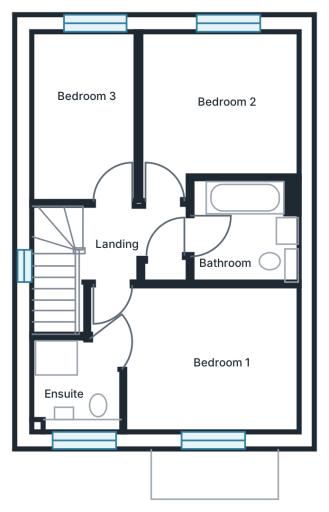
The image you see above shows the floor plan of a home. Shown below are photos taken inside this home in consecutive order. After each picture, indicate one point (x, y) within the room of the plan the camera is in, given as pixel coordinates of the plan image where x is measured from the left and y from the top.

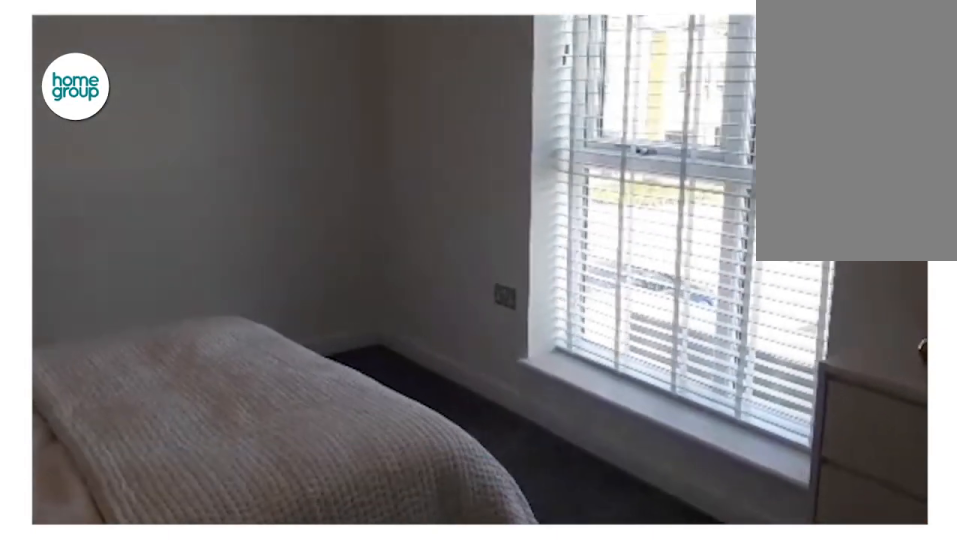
(198, 362)
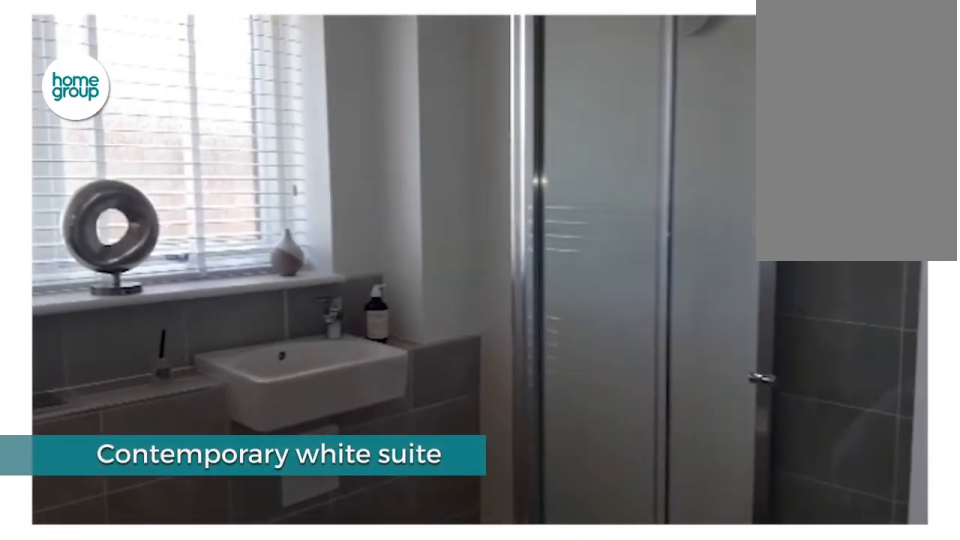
(76, 386)
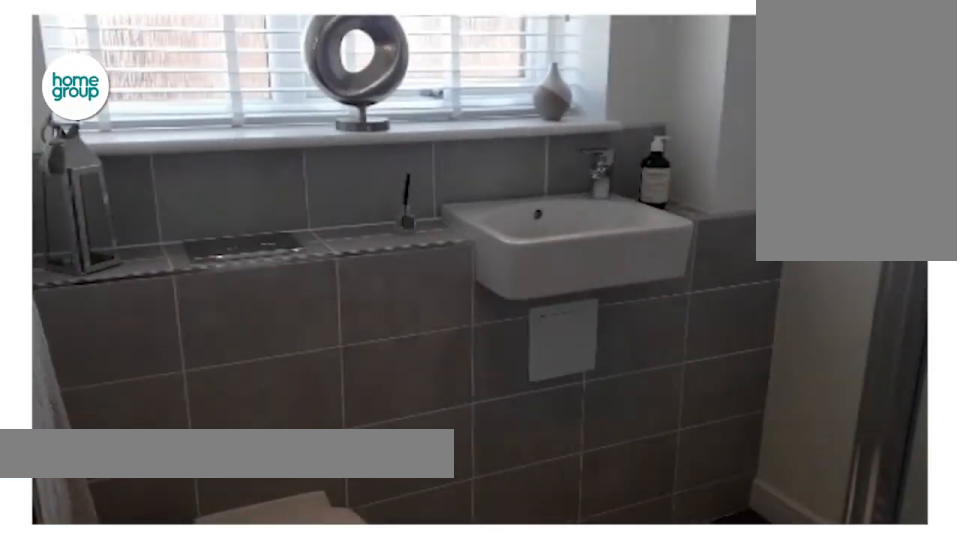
(76, 386)
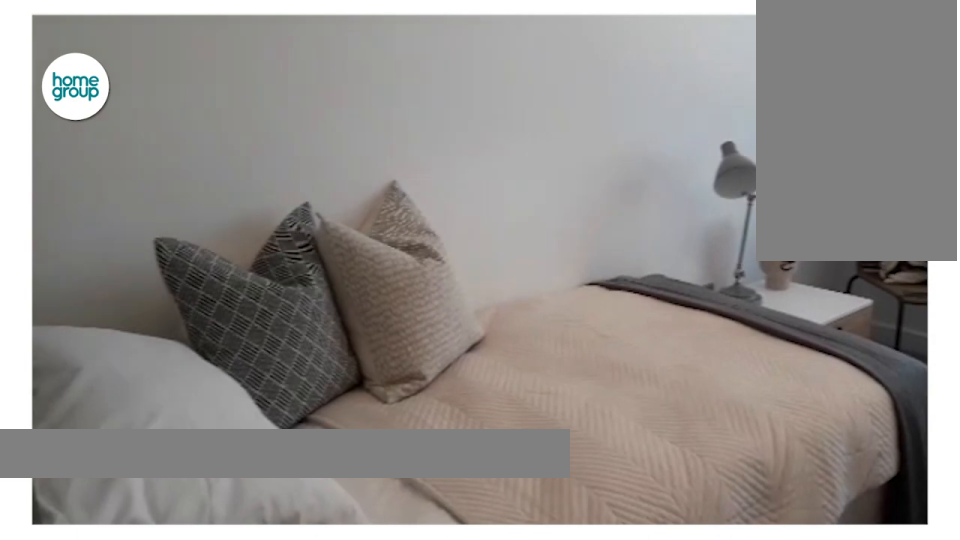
(85, 117)
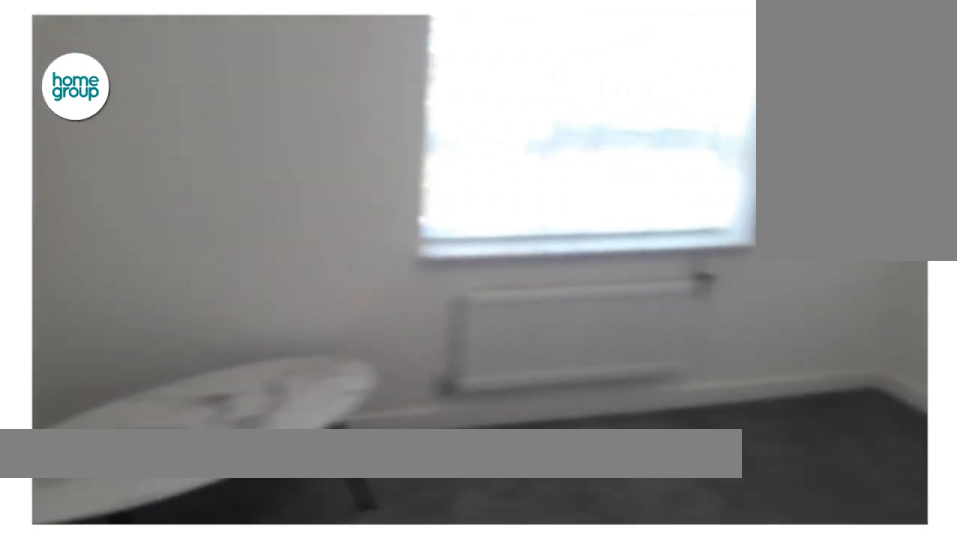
(217, 110)
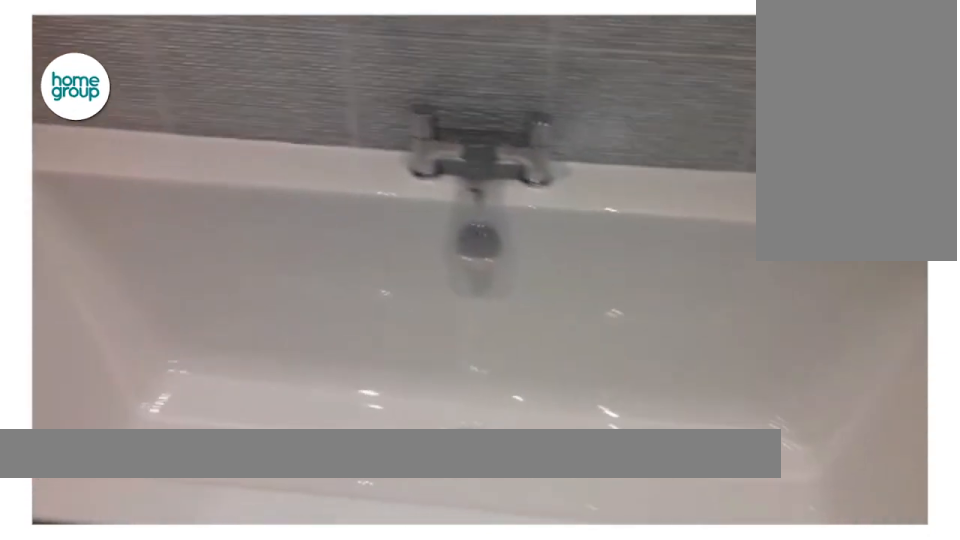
(242, 233)
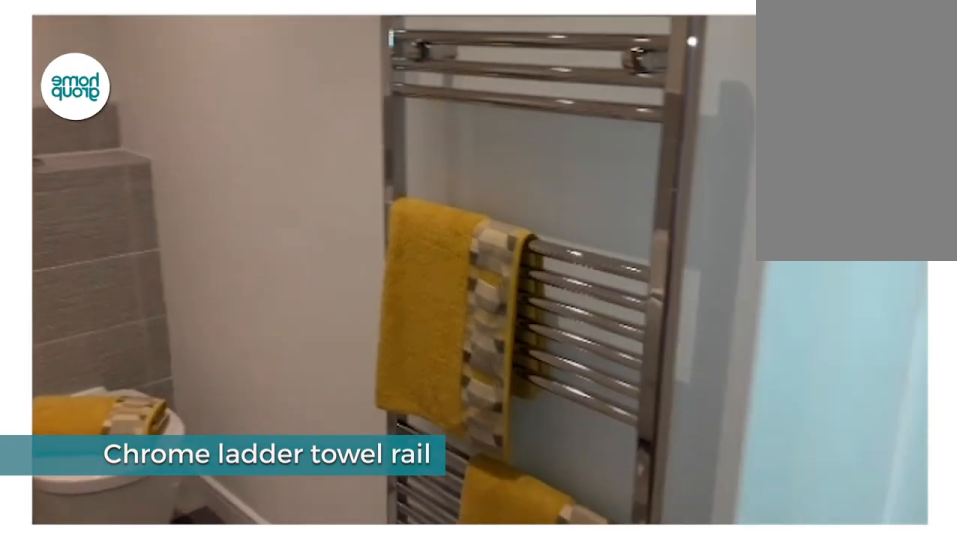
(242, 233)
